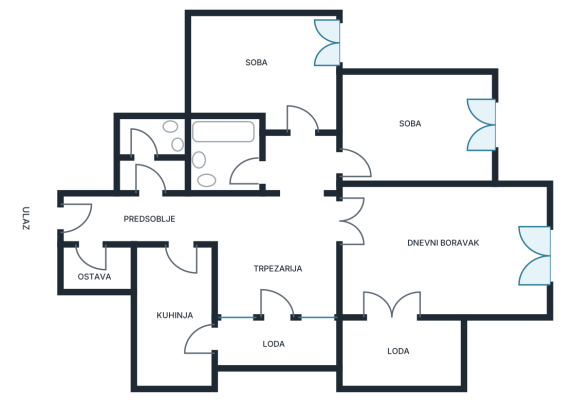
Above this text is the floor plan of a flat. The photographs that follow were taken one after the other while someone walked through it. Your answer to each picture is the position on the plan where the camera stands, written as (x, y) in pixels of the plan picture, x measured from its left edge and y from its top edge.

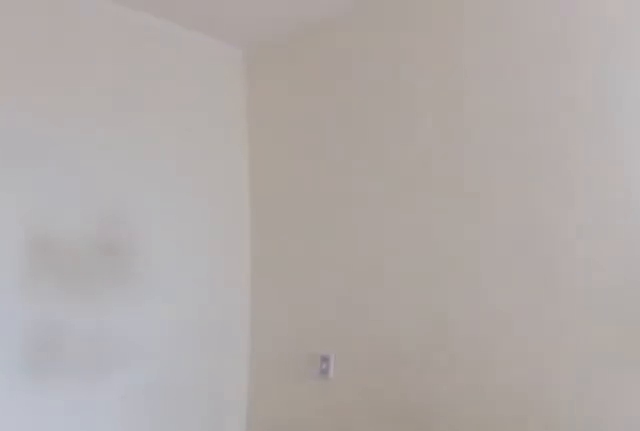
(314, 118)
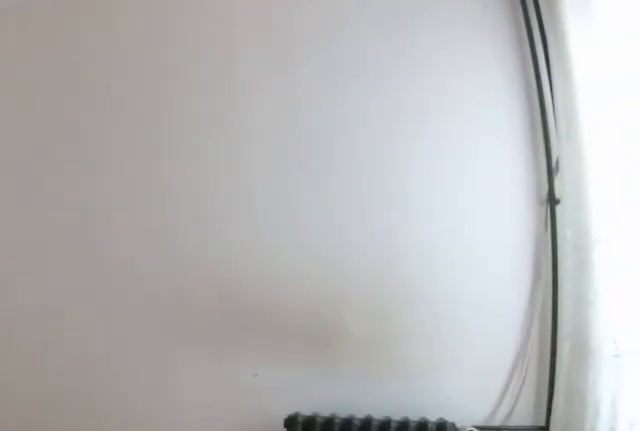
(306, 123)
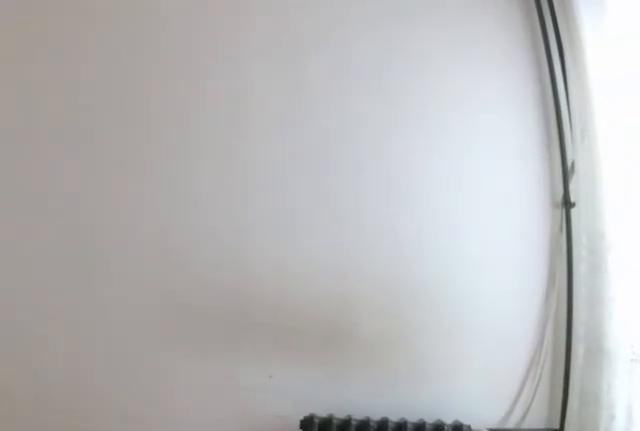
(304, 123)
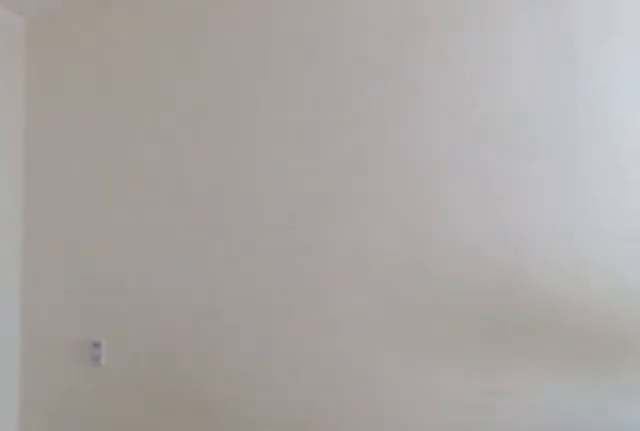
(284, 105)
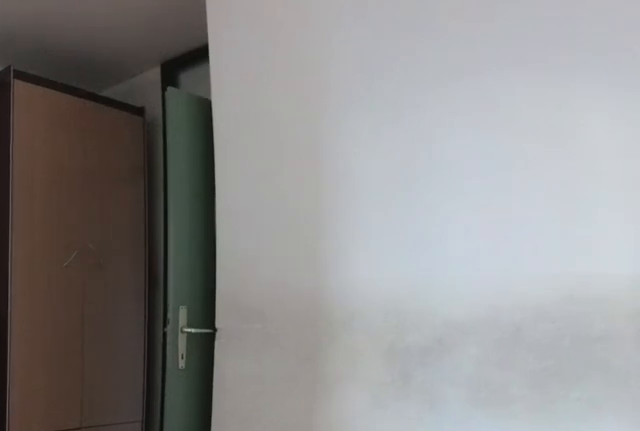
(204, 36)
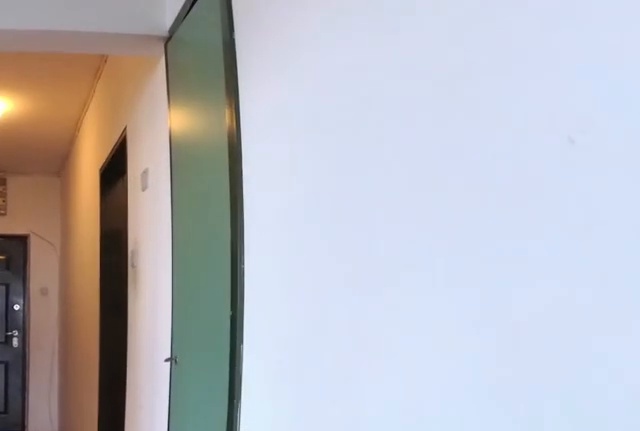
(315, 224)
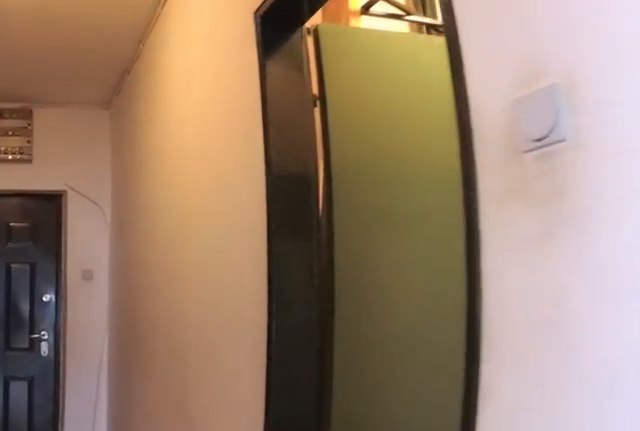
(218, 224)
